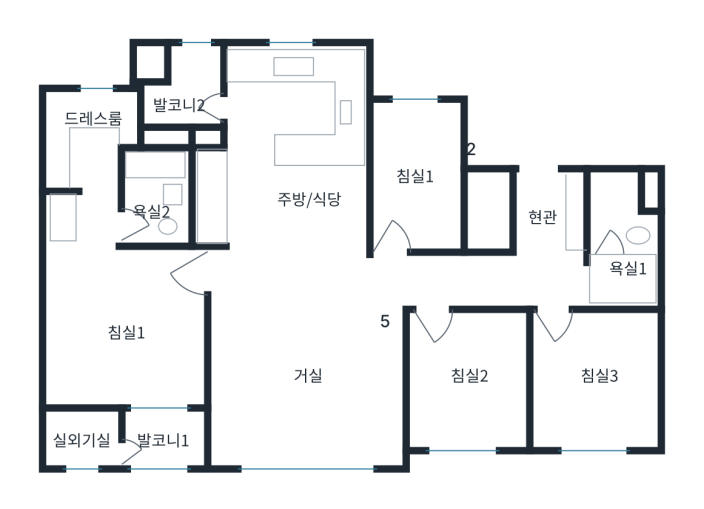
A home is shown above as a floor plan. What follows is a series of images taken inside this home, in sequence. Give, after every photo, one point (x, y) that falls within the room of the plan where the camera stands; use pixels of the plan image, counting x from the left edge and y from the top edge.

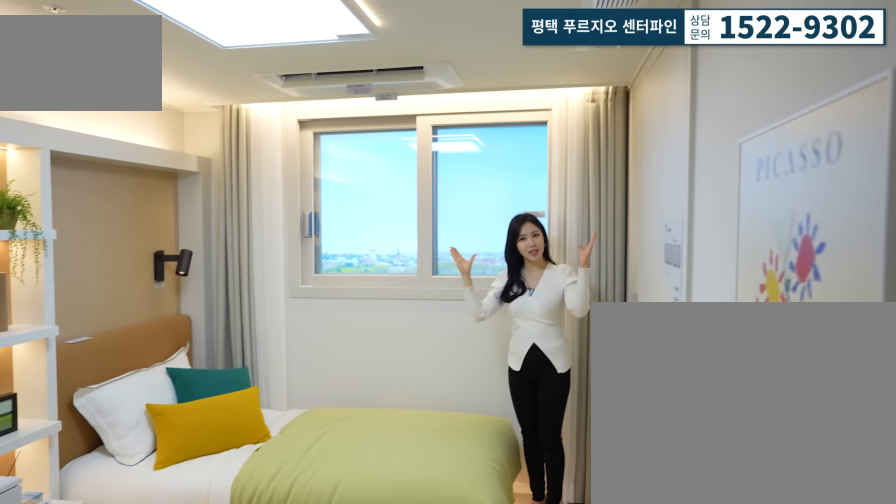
(598, 383)
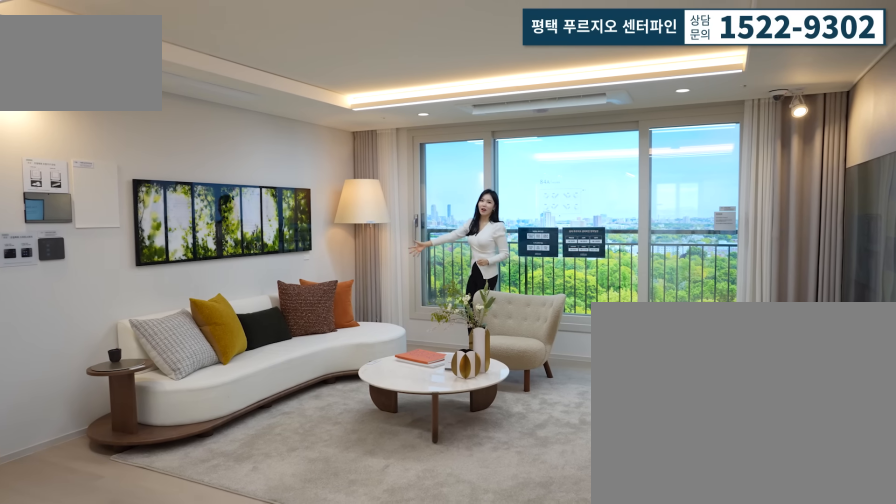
(301, 392)
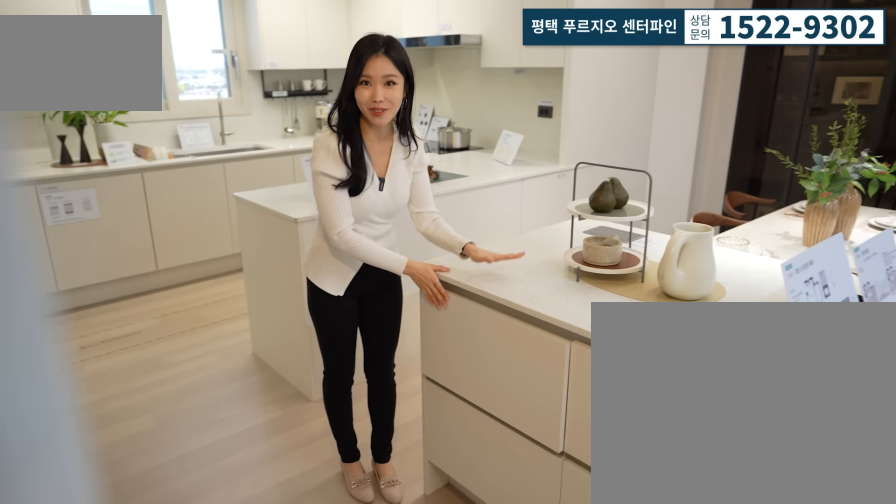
(301, 170)
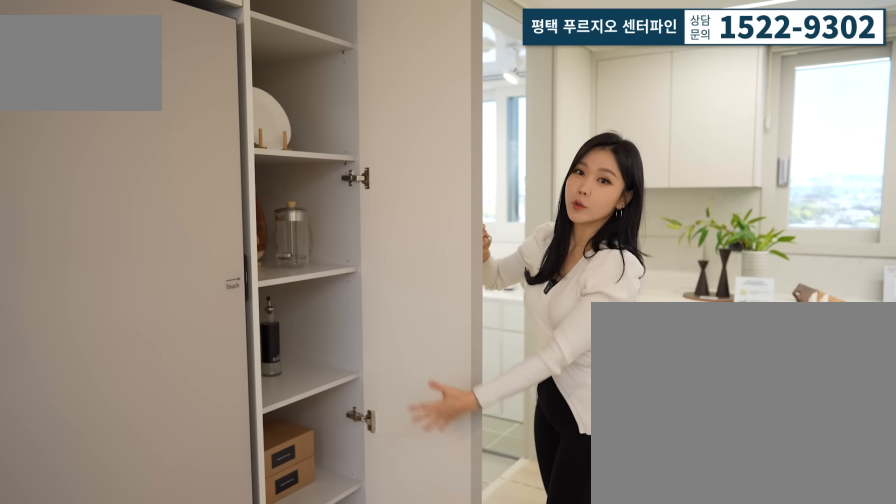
(301, 170)
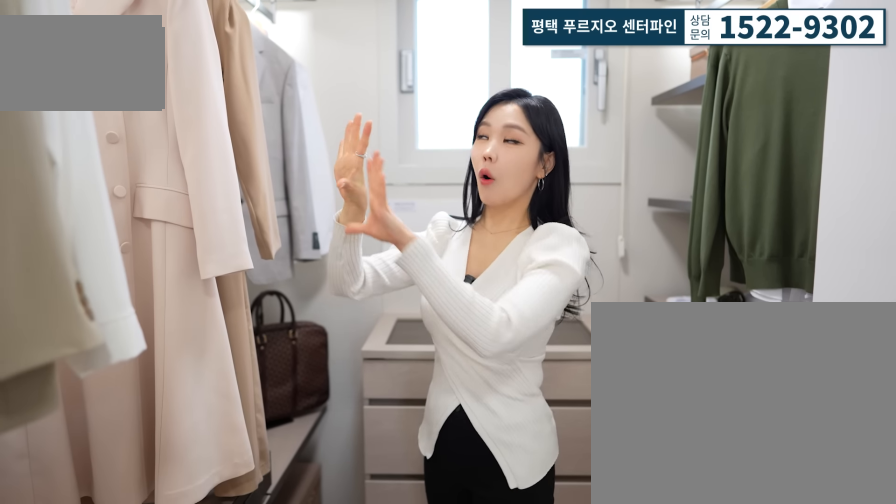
(91, 163)
